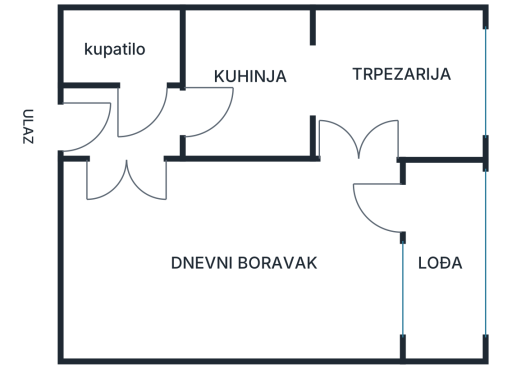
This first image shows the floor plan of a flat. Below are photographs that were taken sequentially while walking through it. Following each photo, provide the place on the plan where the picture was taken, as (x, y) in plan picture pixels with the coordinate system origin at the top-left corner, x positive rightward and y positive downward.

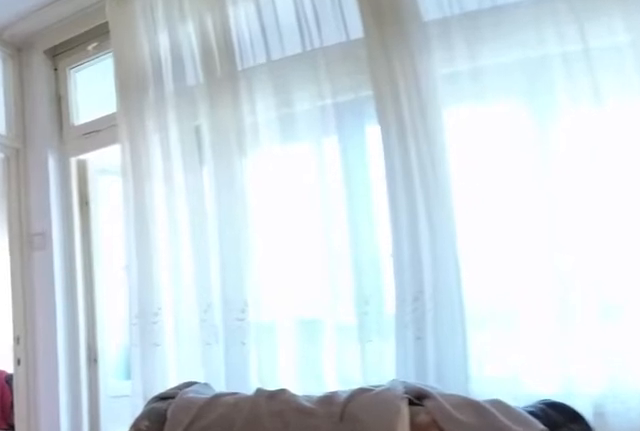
(291, 254)
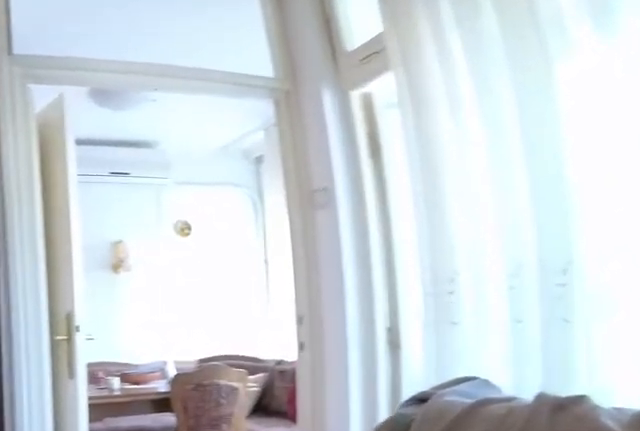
(308, 261)
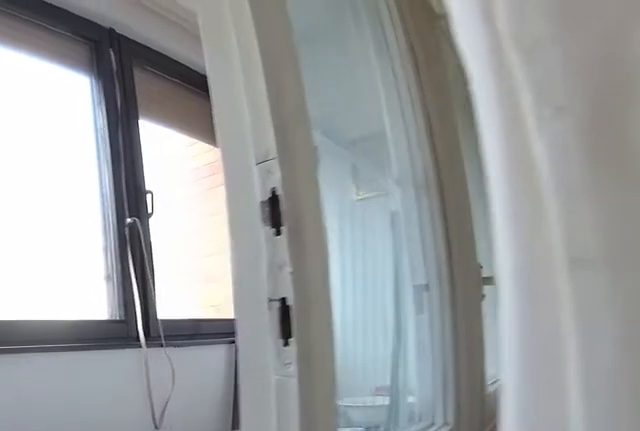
(395, 204)
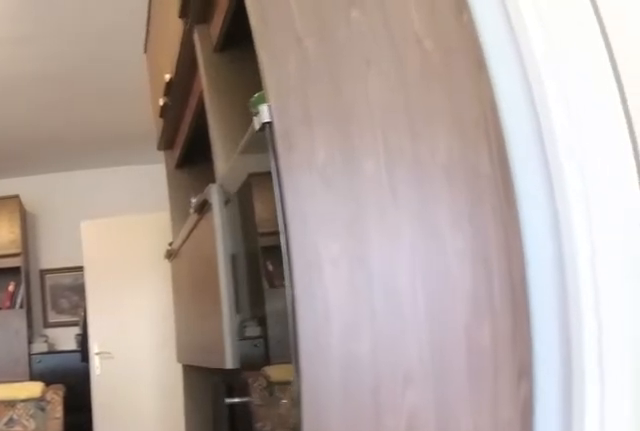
(391, 192)
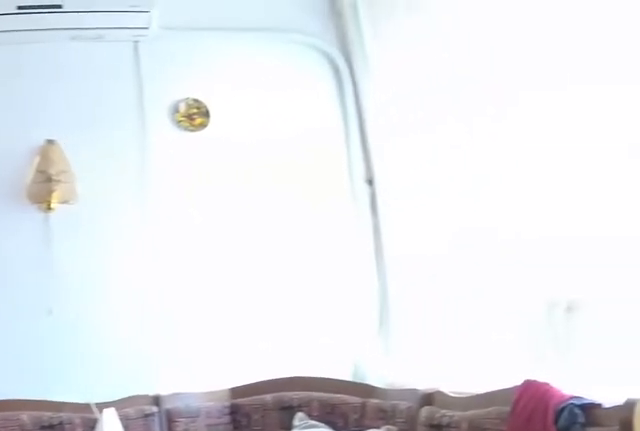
(357, 160)
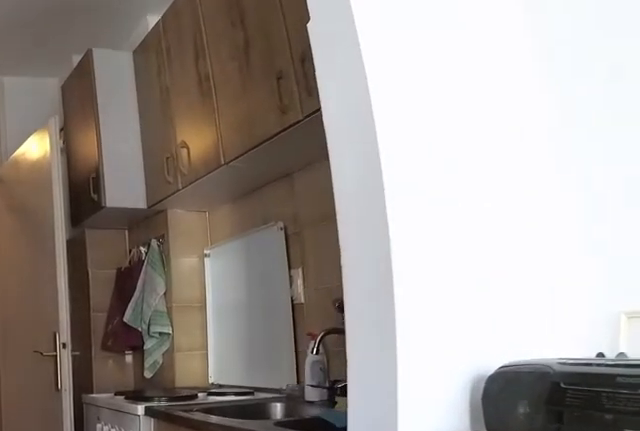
(373, 95)
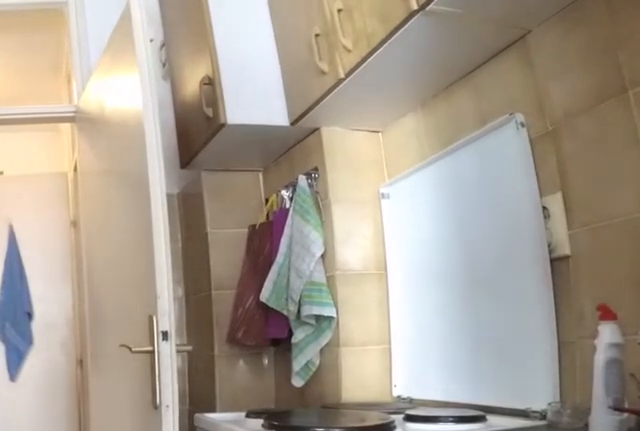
(322, 84)
